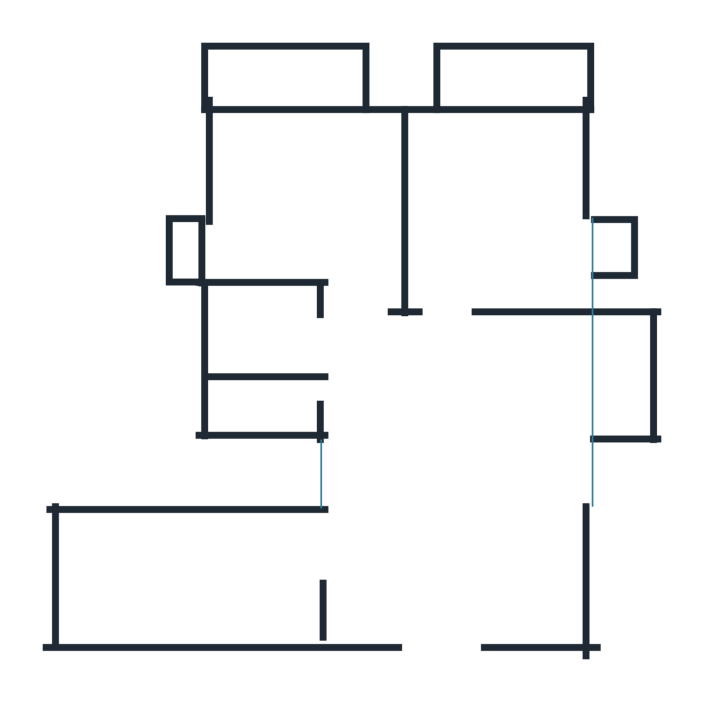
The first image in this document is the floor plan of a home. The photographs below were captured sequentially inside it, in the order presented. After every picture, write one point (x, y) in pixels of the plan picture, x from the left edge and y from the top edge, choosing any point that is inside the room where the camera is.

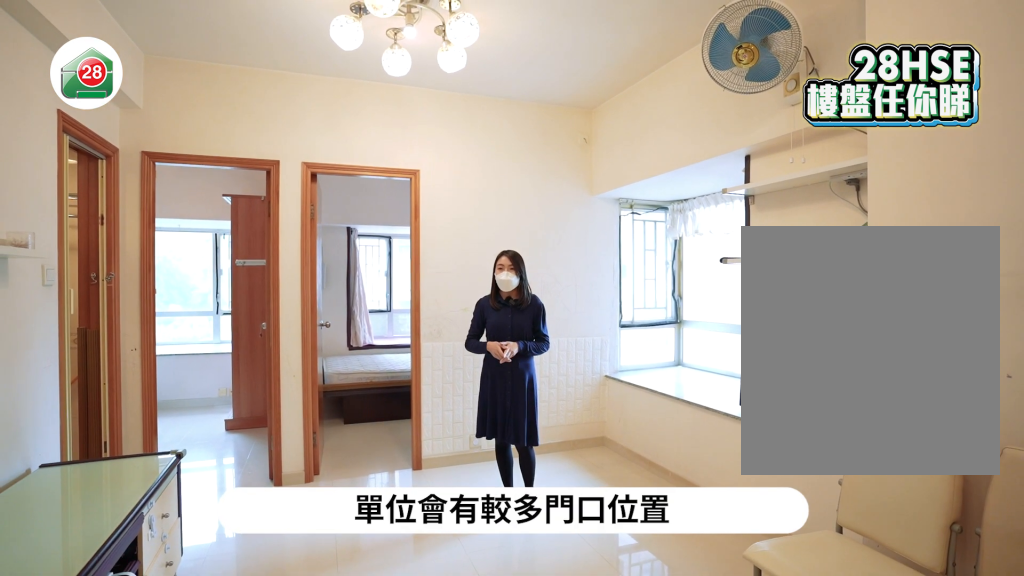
(459, 480)
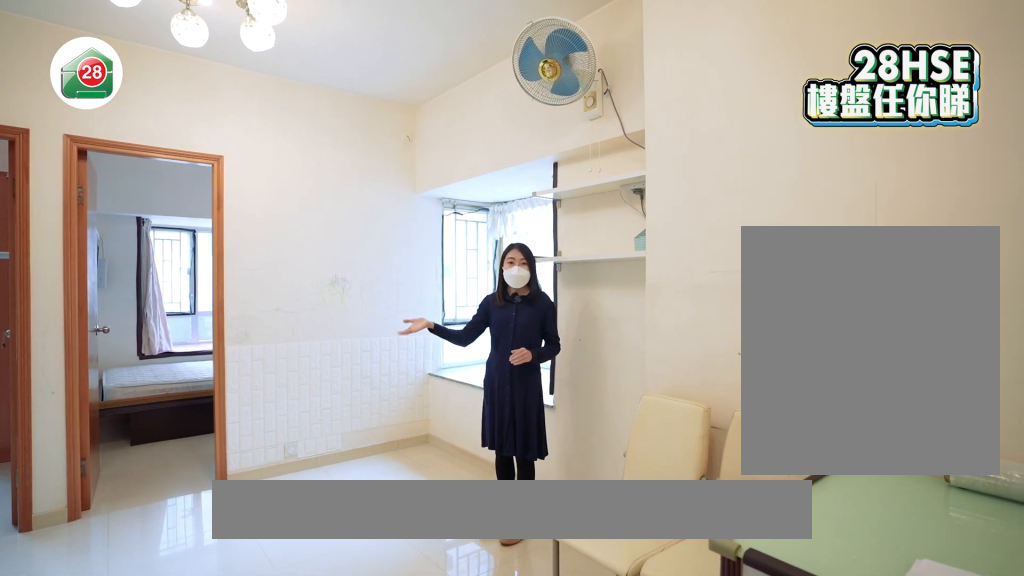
(459, 480)
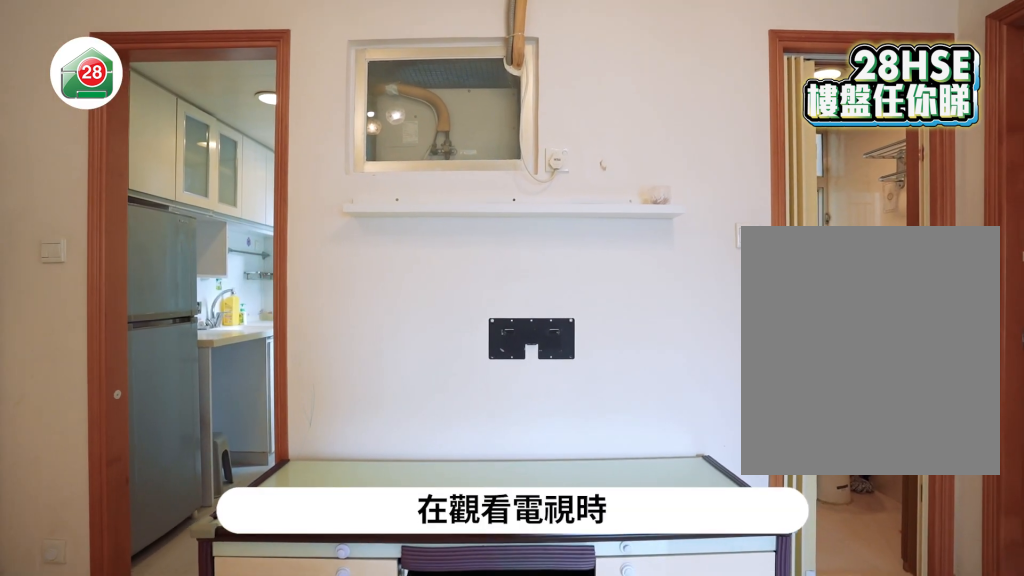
(458, 494)
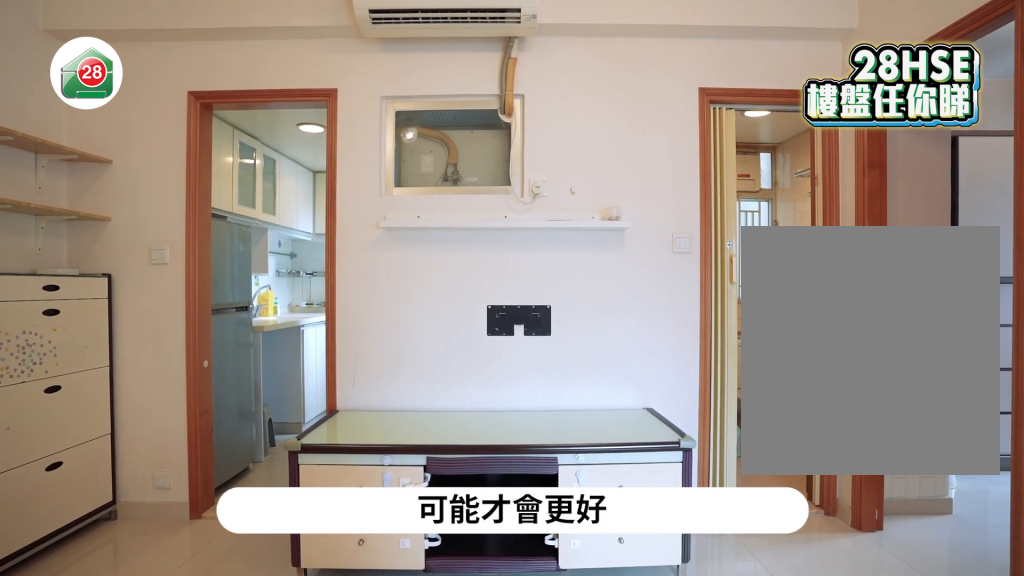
(458, 494)
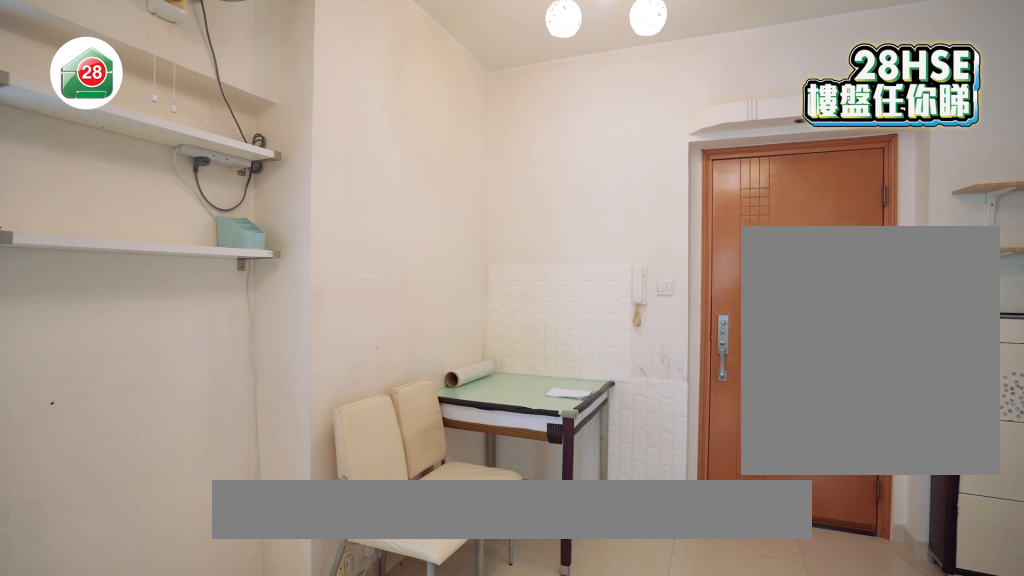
(458, 522)
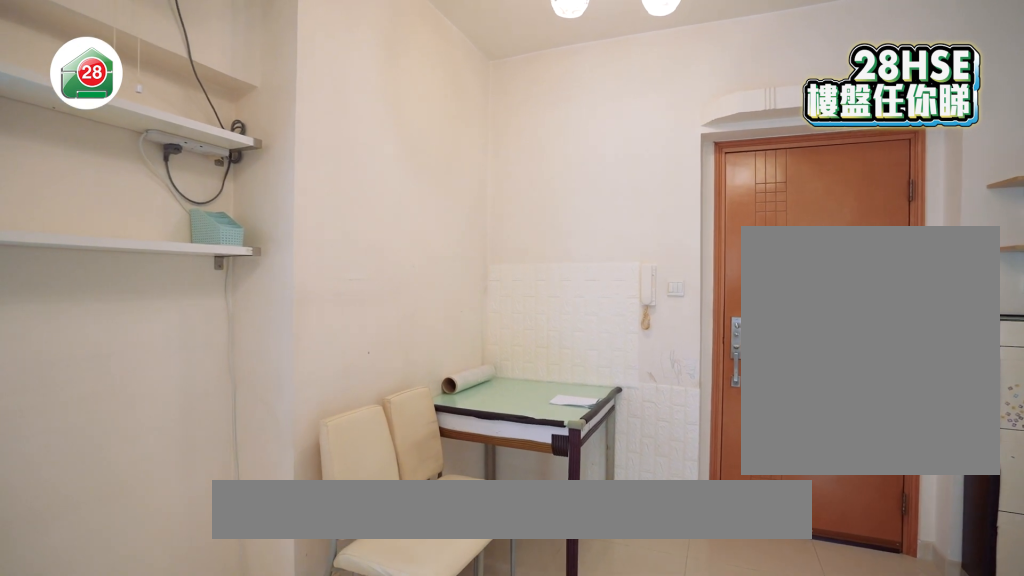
(458, 494)
